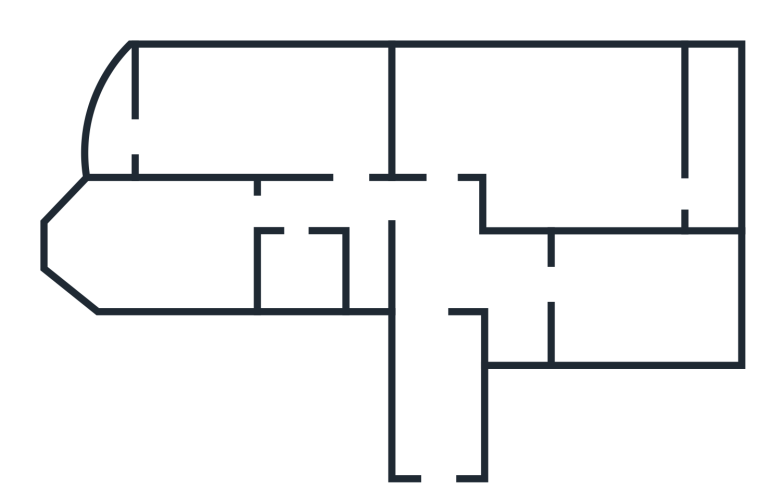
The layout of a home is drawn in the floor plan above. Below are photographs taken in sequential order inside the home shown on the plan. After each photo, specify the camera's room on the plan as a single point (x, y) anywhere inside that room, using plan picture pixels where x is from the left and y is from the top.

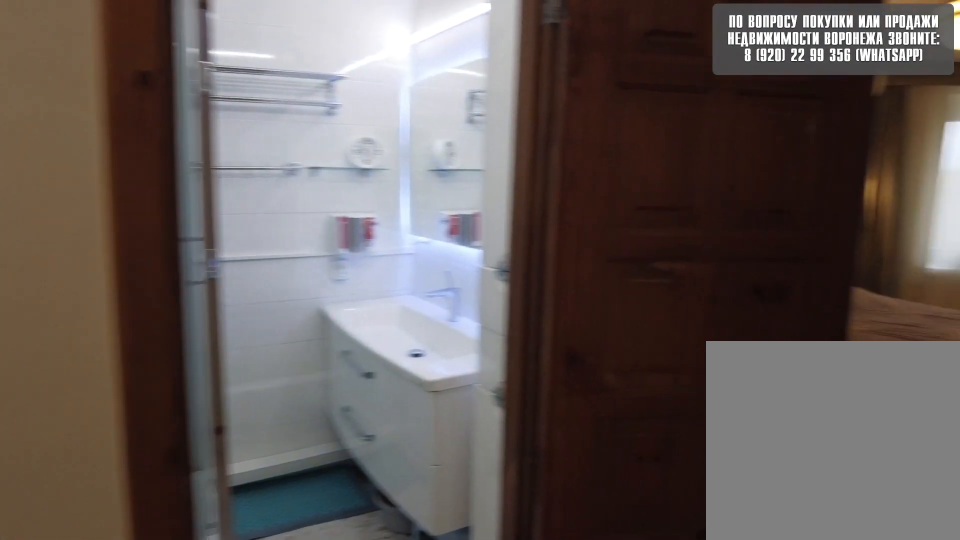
(366, 191)
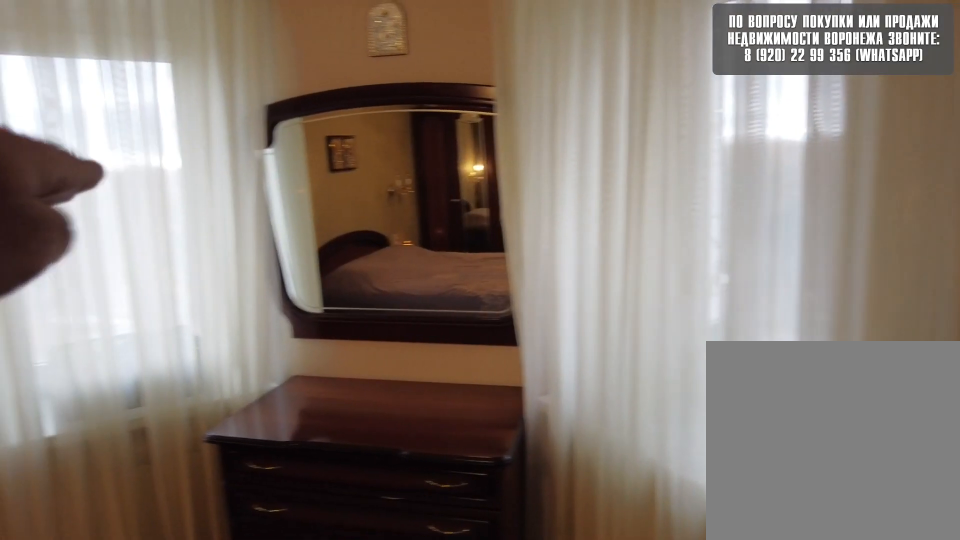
(178, 238)
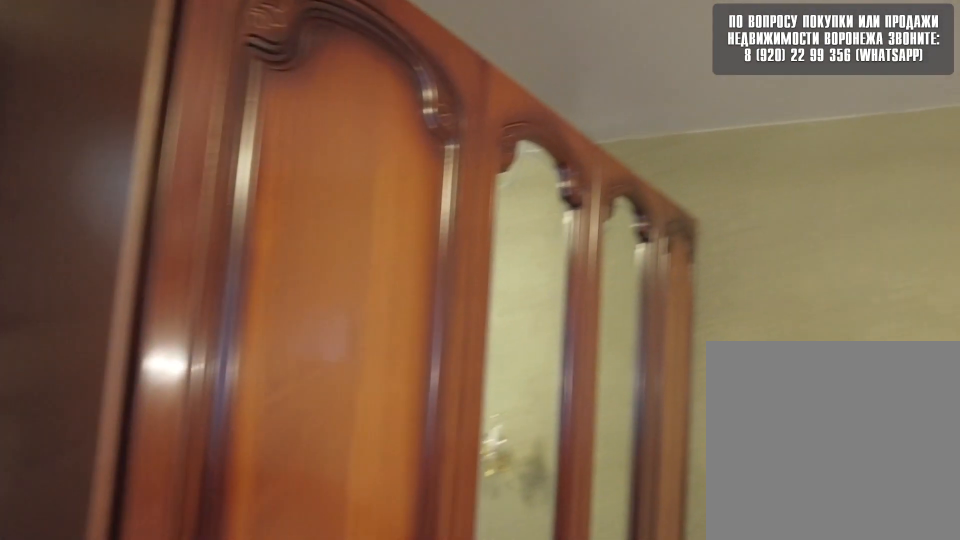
(178, 238)
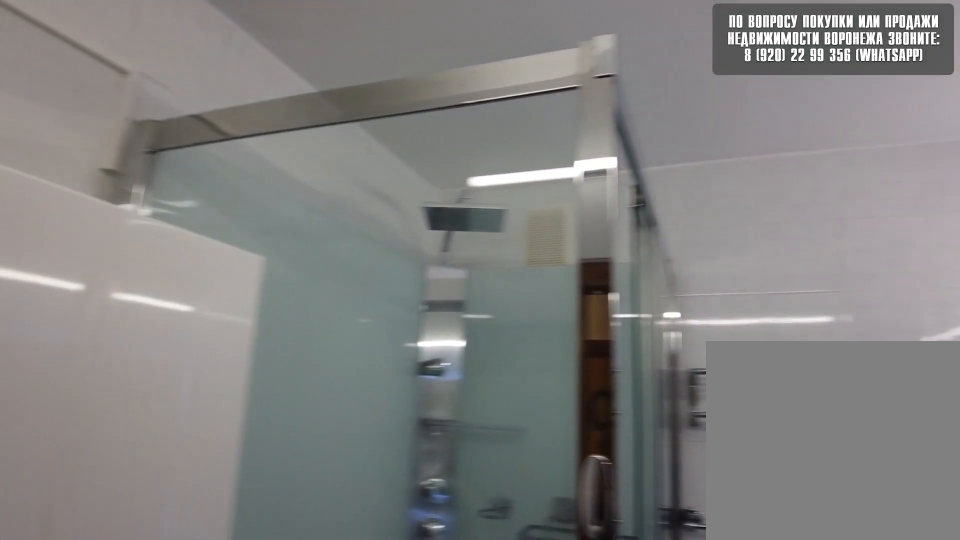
(295, 224)
